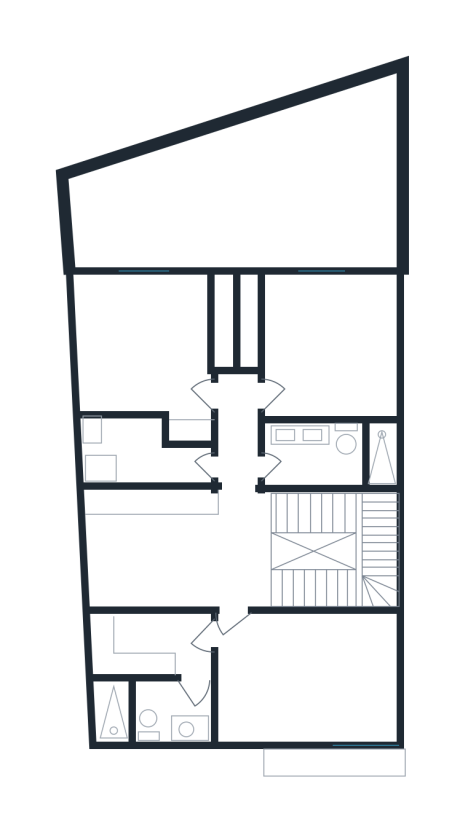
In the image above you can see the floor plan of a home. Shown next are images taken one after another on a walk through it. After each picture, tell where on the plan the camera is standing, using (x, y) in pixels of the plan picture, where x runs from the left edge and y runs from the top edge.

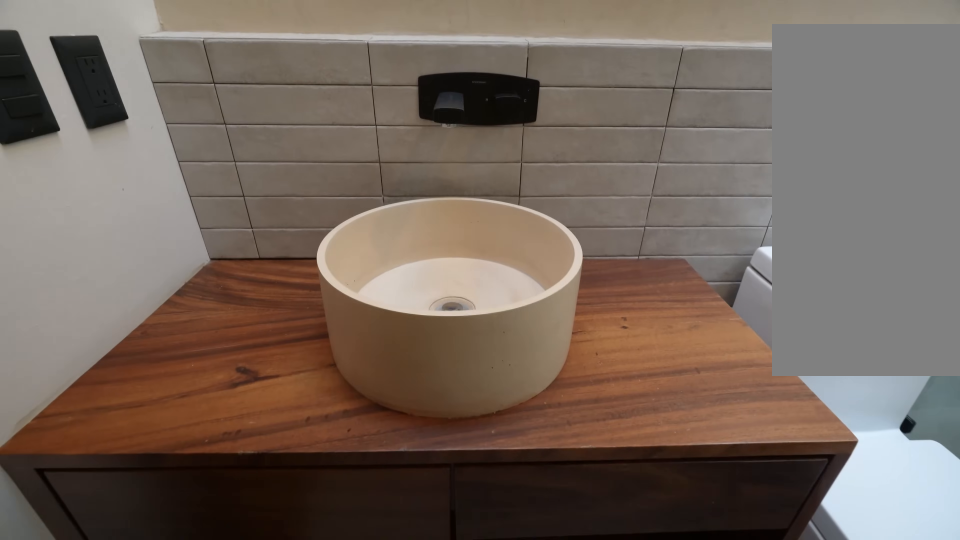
(193, 699)
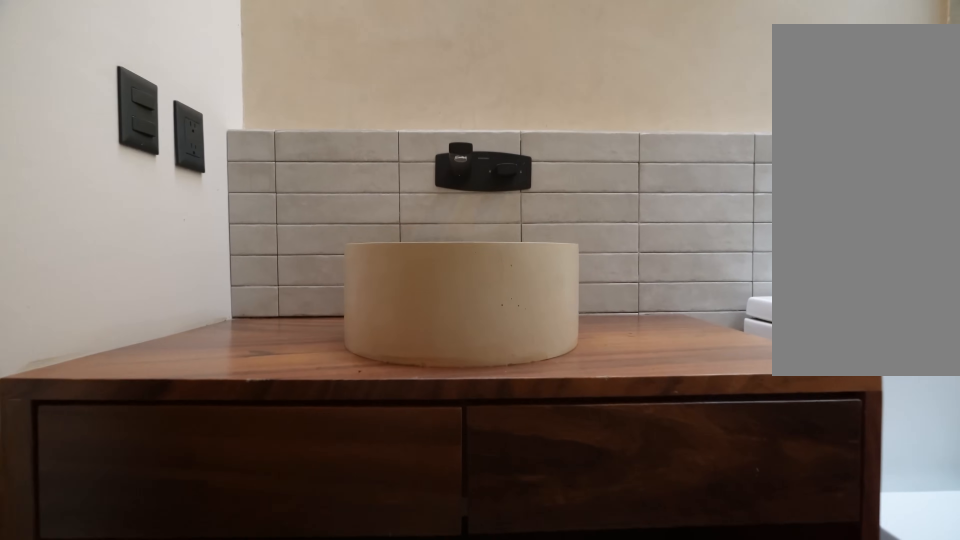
(193, 699)
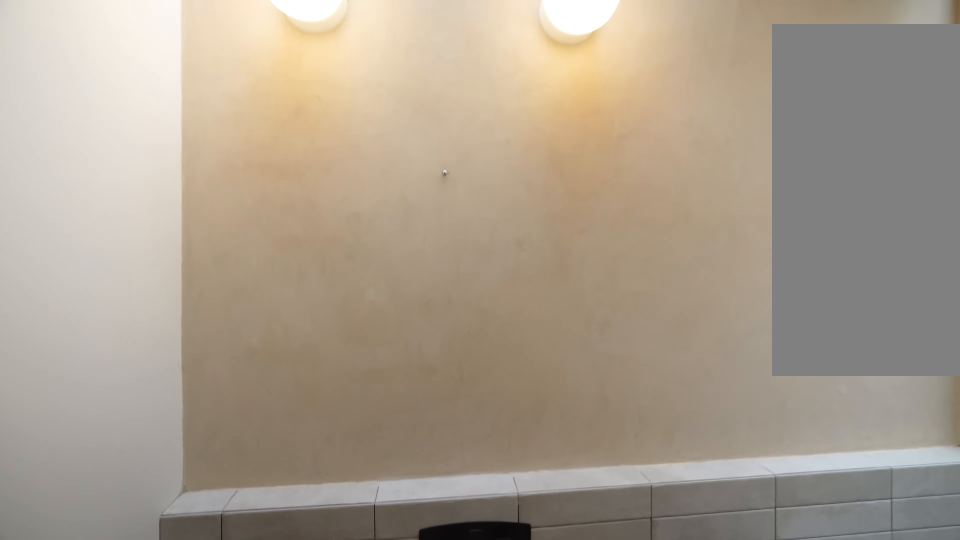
(181, 702)
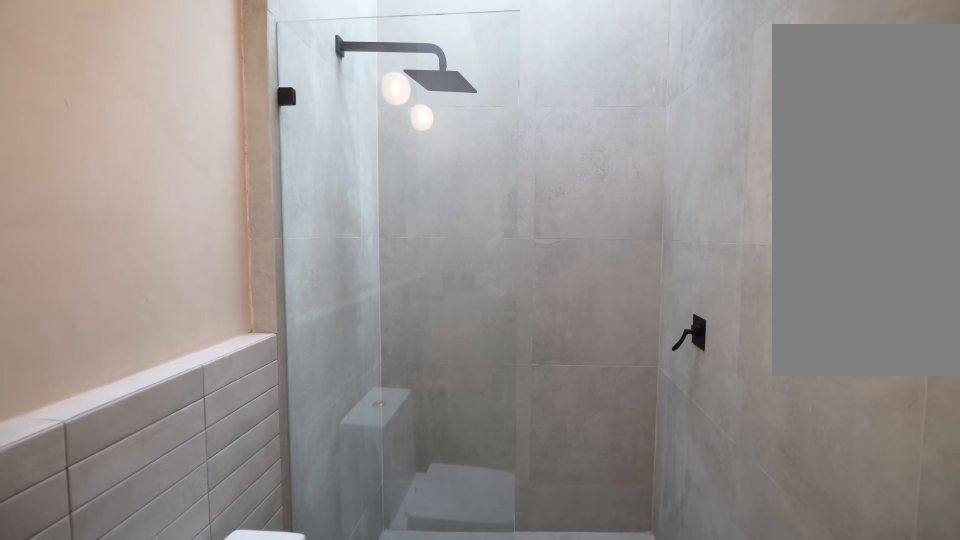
(179, 691)
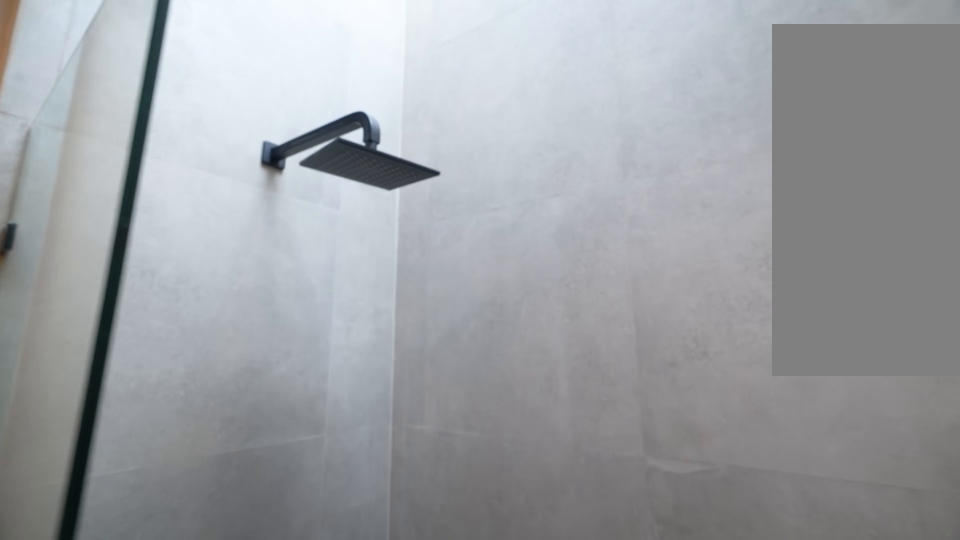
(161, 699)
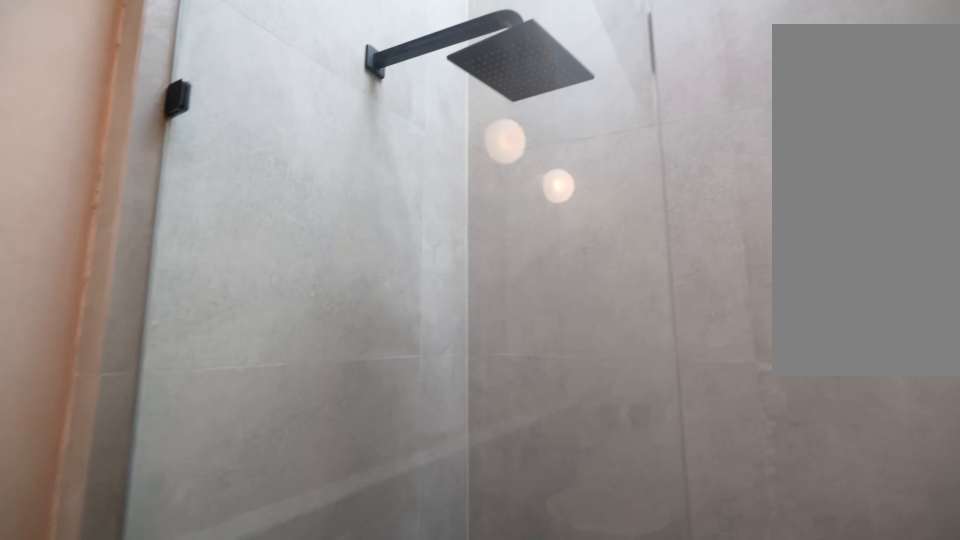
(126, 715)
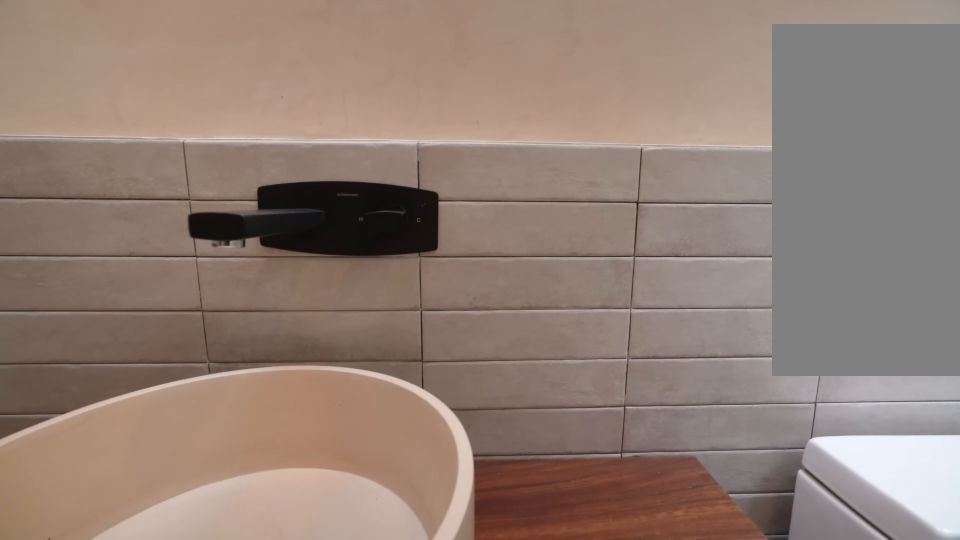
(161, 711)
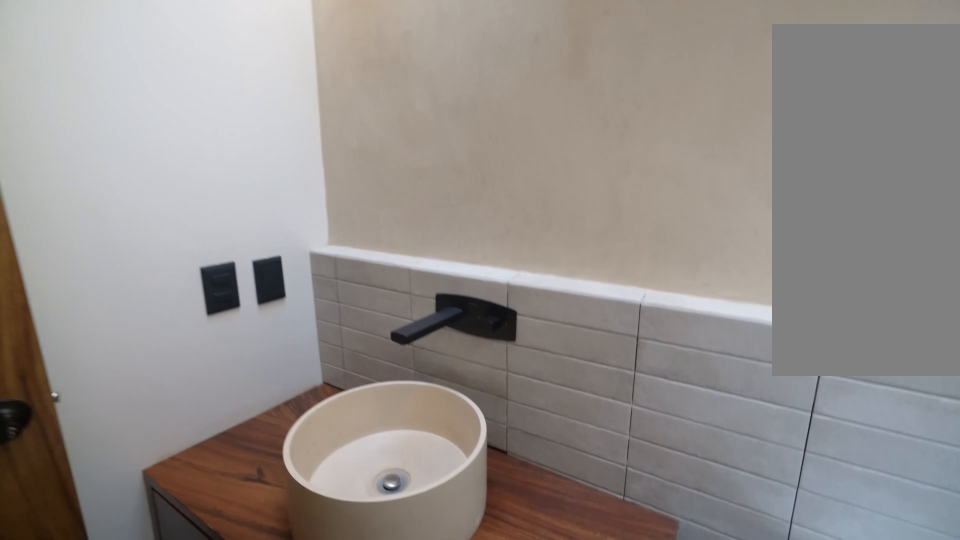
(163, 706)
